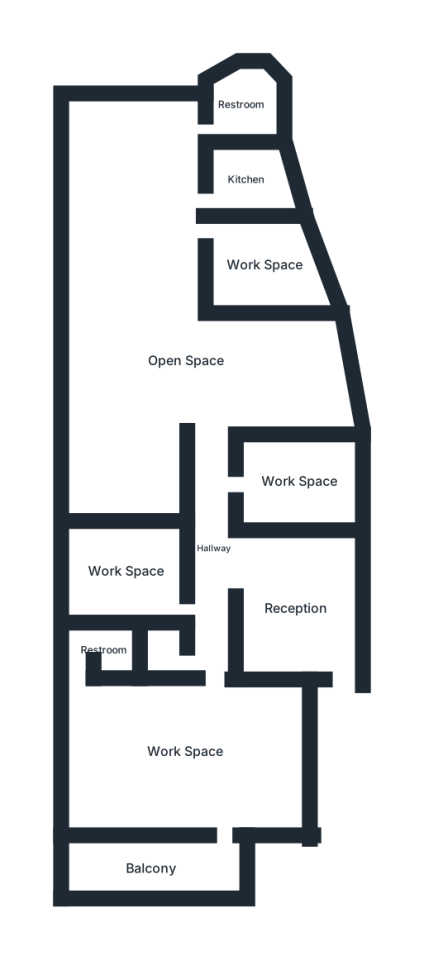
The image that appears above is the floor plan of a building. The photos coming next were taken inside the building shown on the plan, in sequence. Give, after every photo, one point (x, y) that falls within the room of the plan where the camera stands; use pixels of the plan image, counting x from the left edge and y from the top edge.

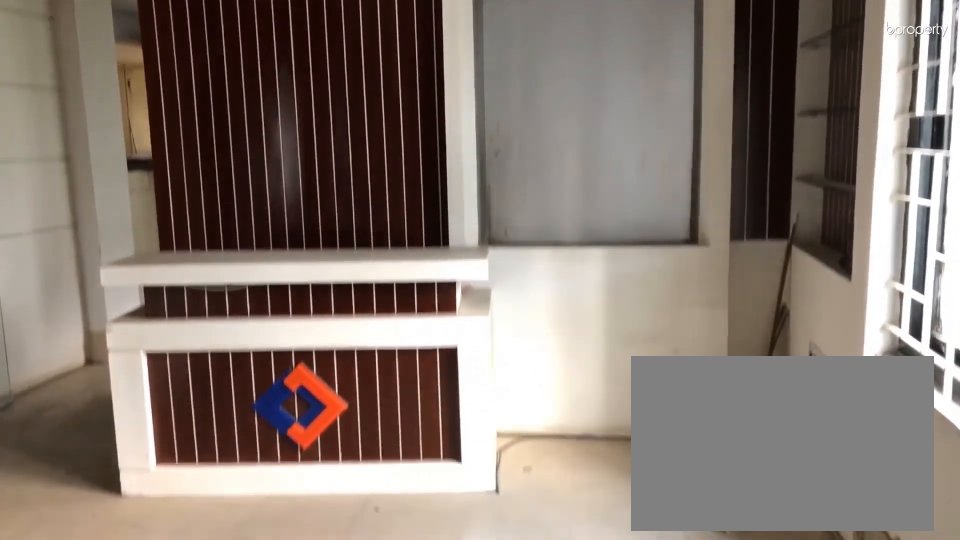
(296, 607)
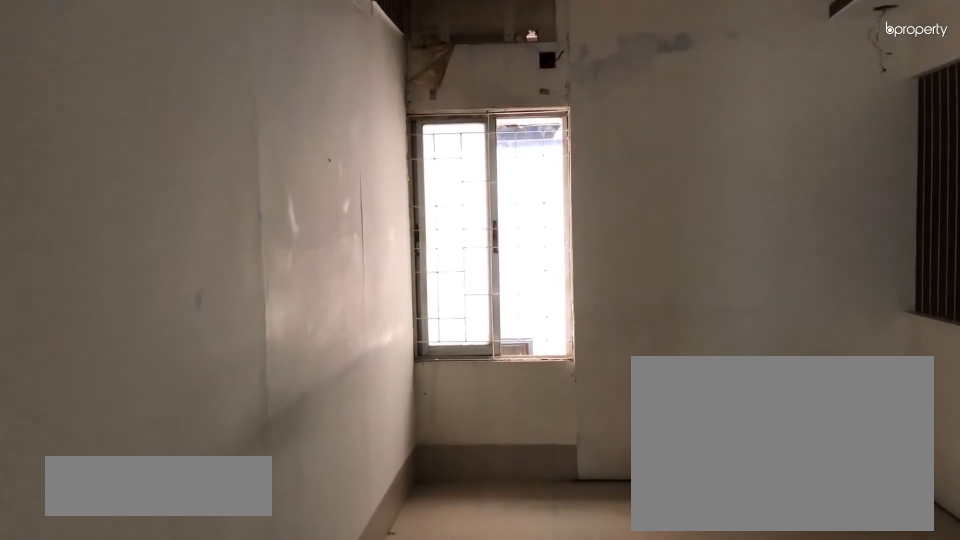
(127, 575)
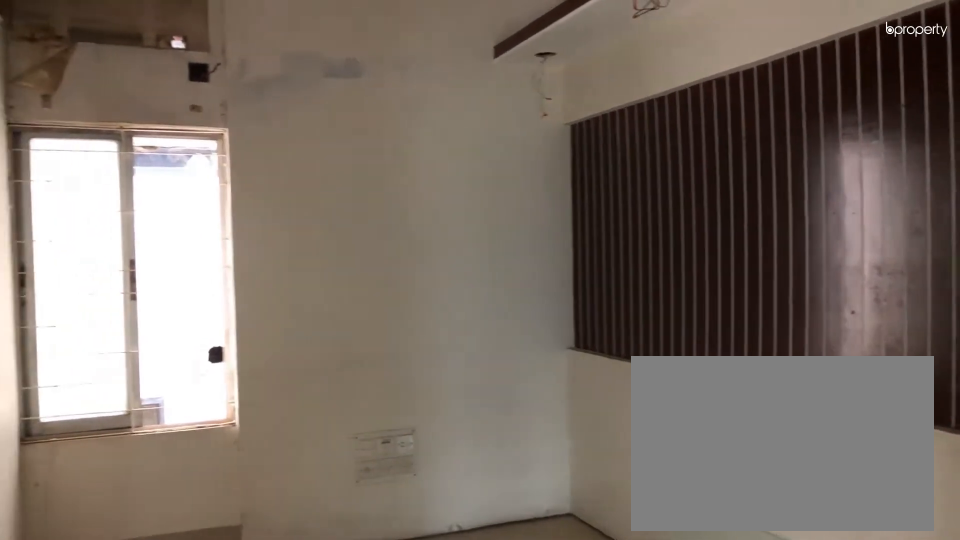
(127, 575)
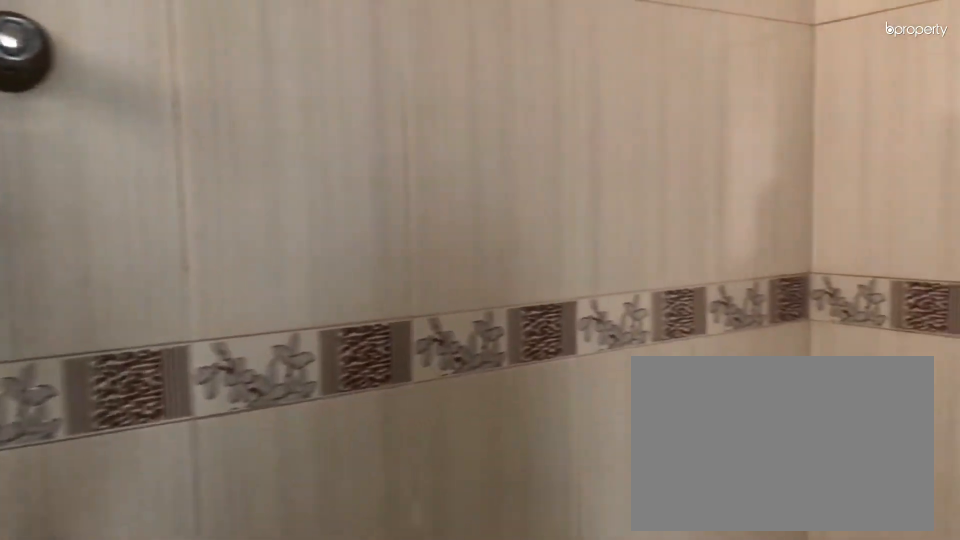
(99, 655)
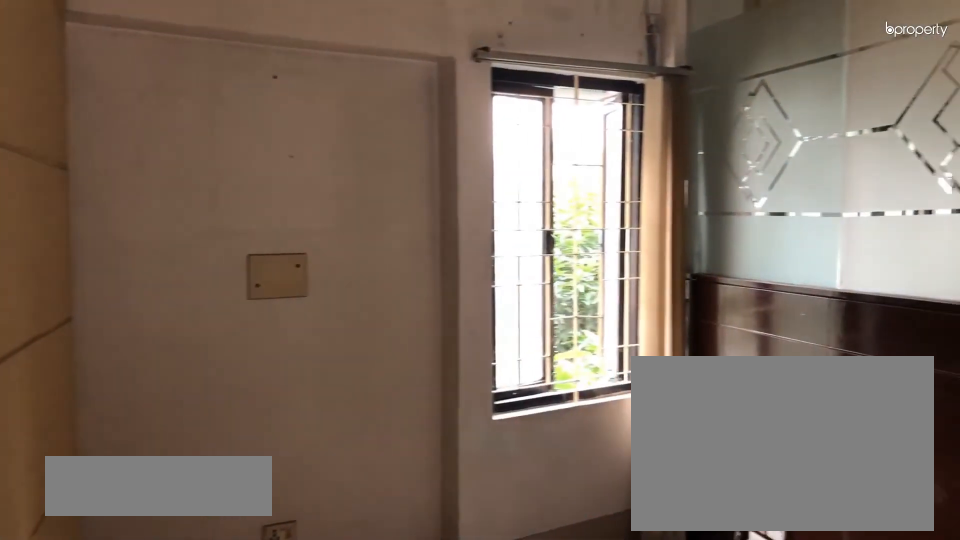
(267, 260)
